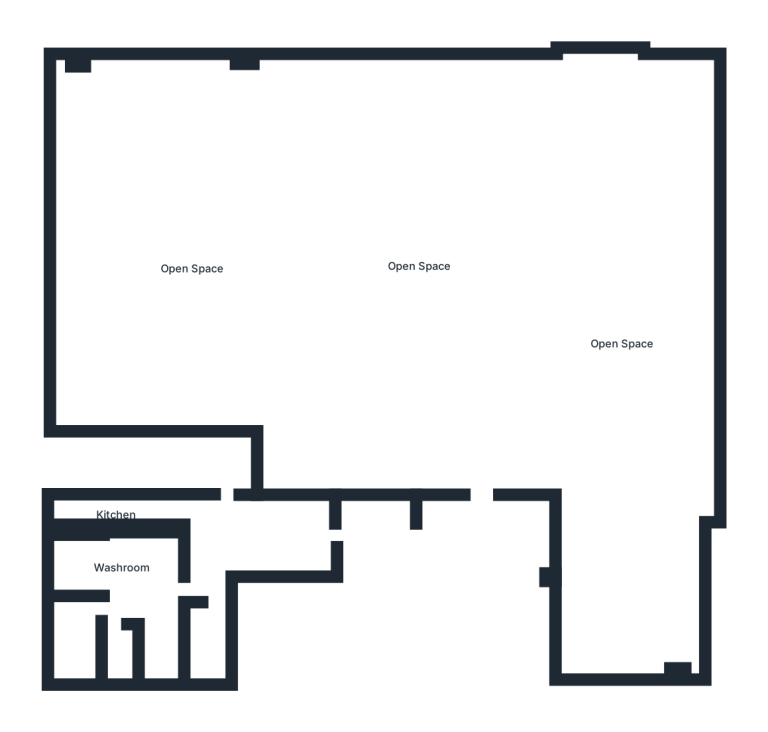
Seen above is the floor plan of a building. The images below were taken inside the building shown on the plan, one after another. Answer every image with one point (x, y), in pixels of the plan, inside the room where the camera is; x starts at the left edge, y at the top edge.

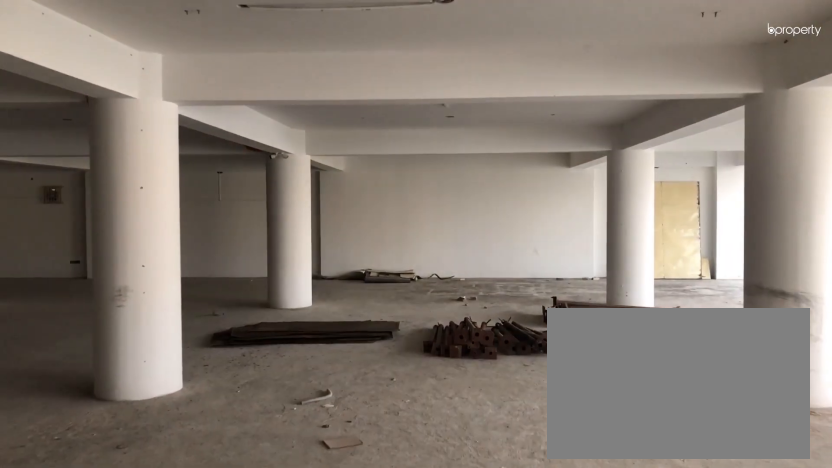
(481, 451)
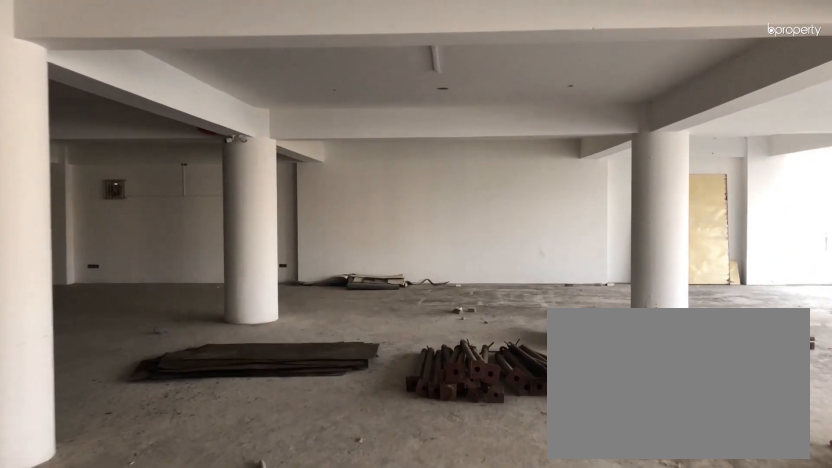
(481, 451)
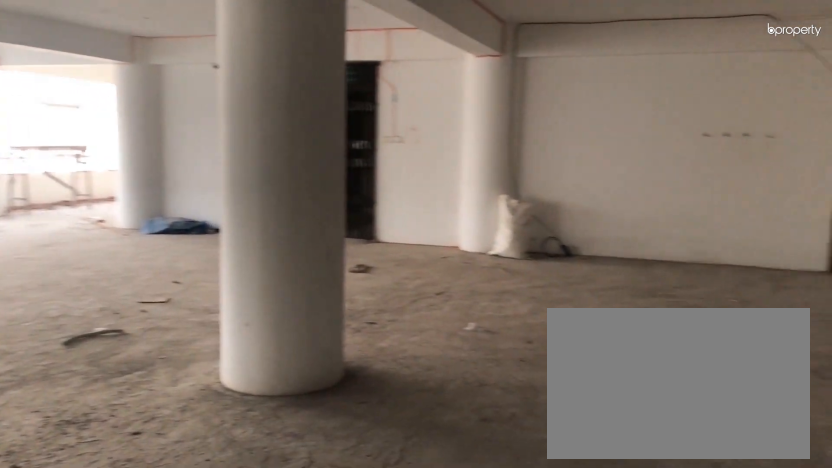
(421, 263)
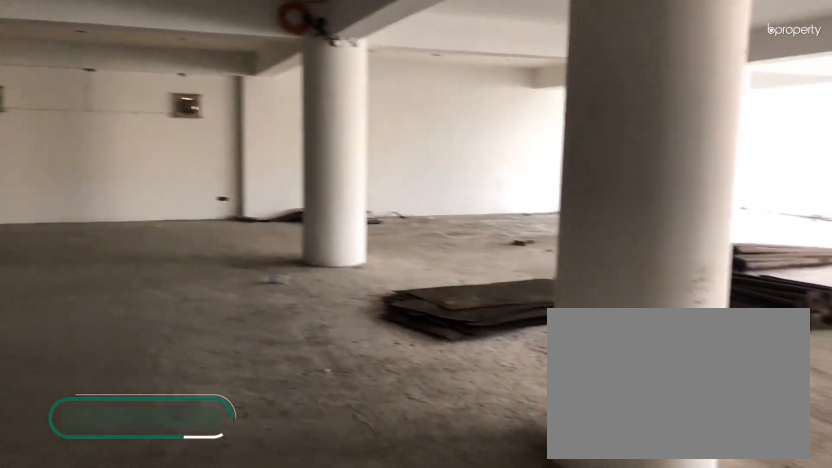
(192, 268)
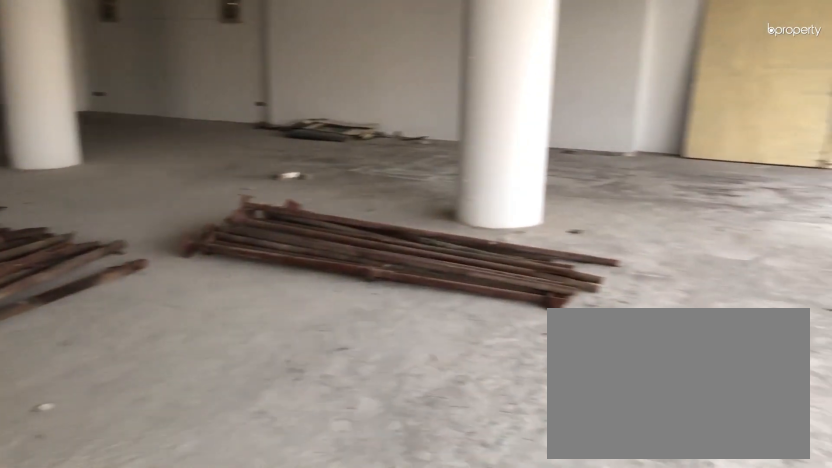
(626, 342)
